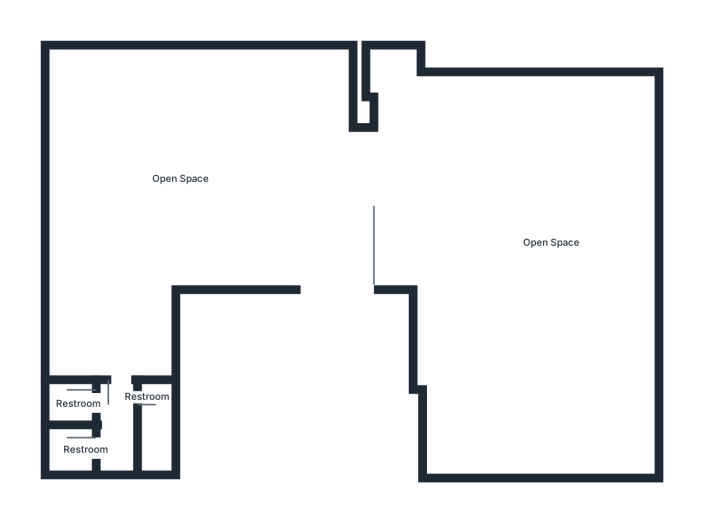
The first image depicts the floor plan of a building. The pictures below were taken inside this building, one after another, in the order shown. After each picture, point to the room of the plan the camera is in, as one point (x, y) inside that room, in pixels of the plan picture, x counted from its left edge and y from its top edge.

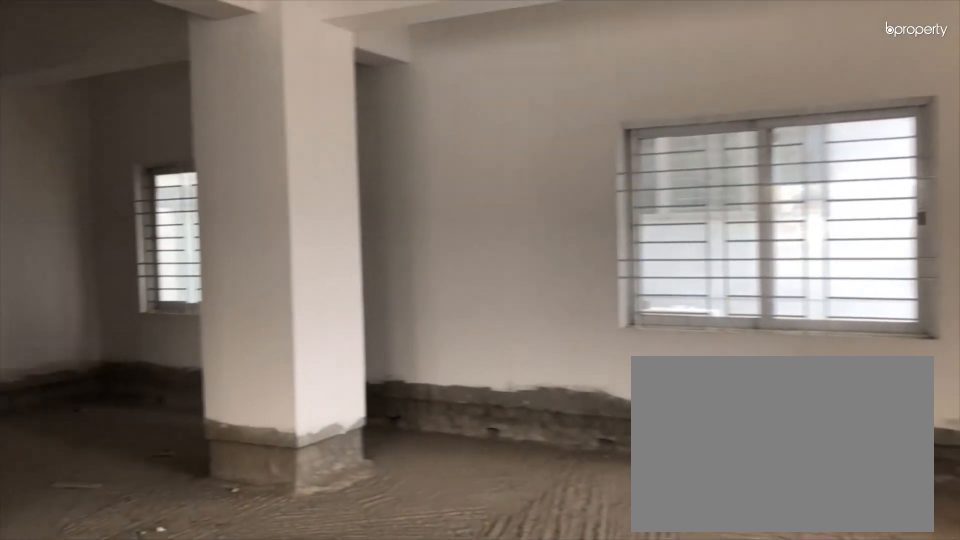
(176, 181)
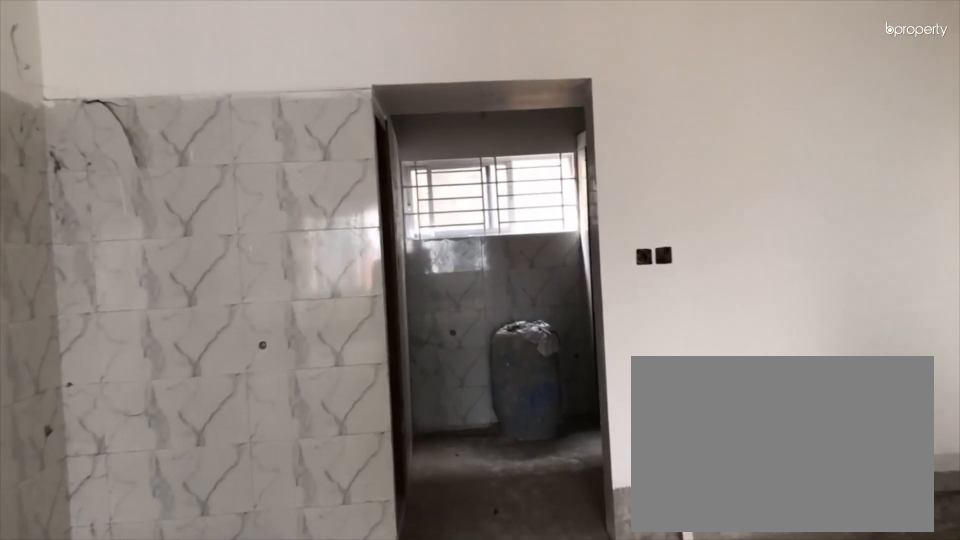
(118, 280)
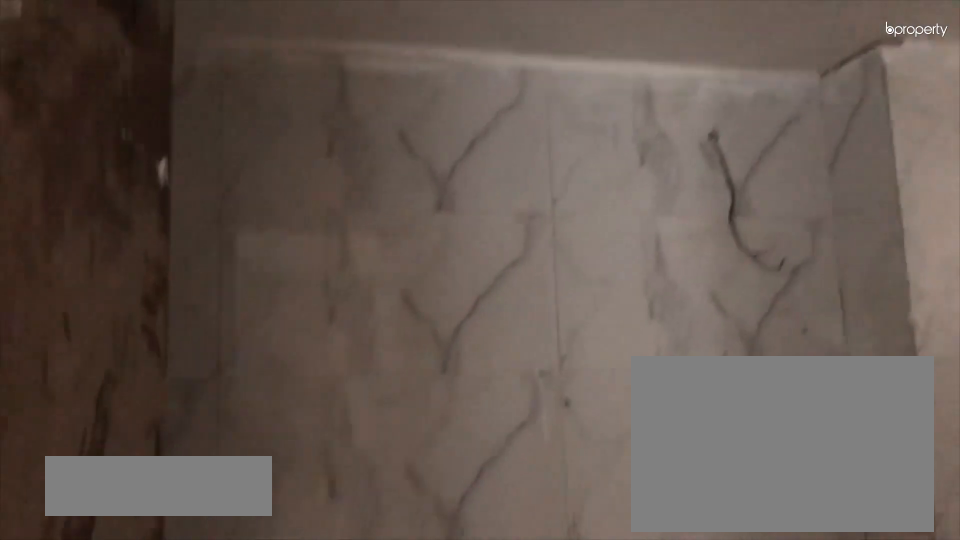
(118, 395)
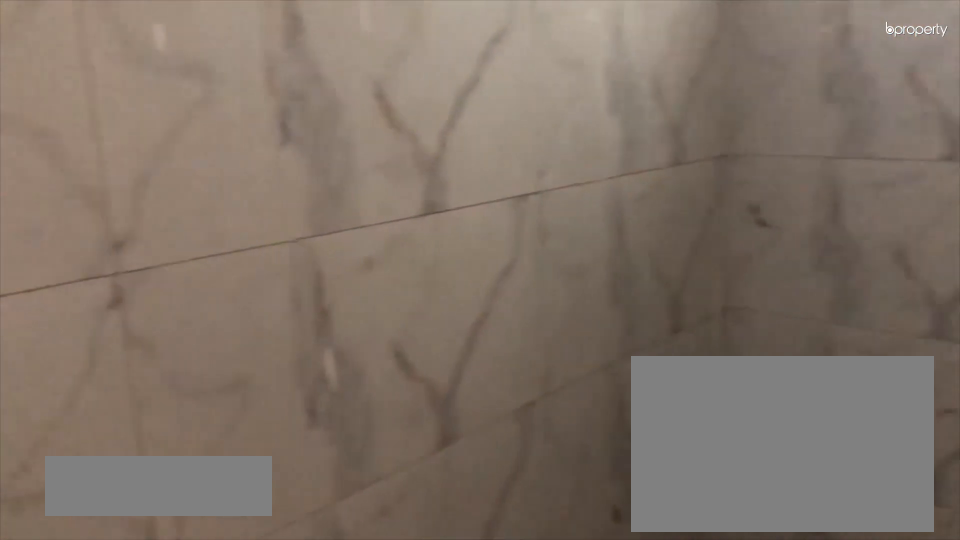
(79, 448)
